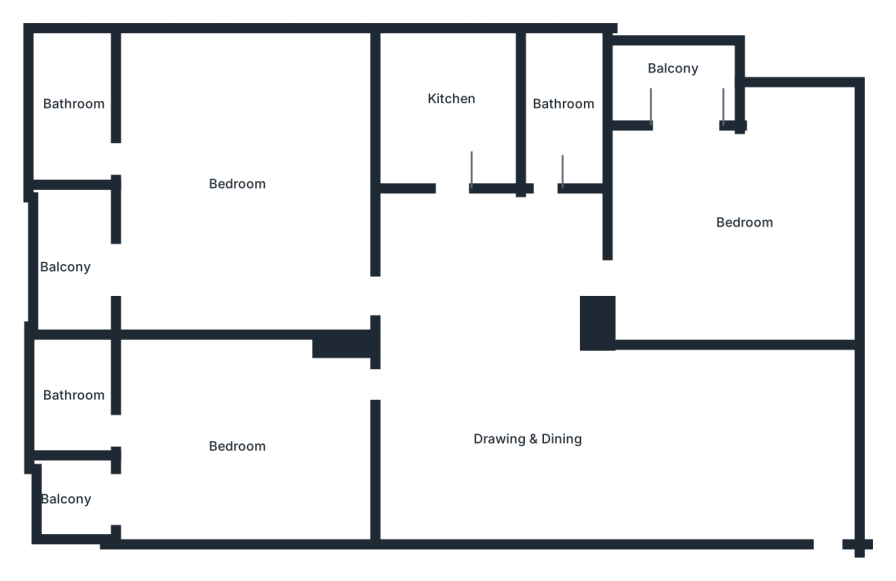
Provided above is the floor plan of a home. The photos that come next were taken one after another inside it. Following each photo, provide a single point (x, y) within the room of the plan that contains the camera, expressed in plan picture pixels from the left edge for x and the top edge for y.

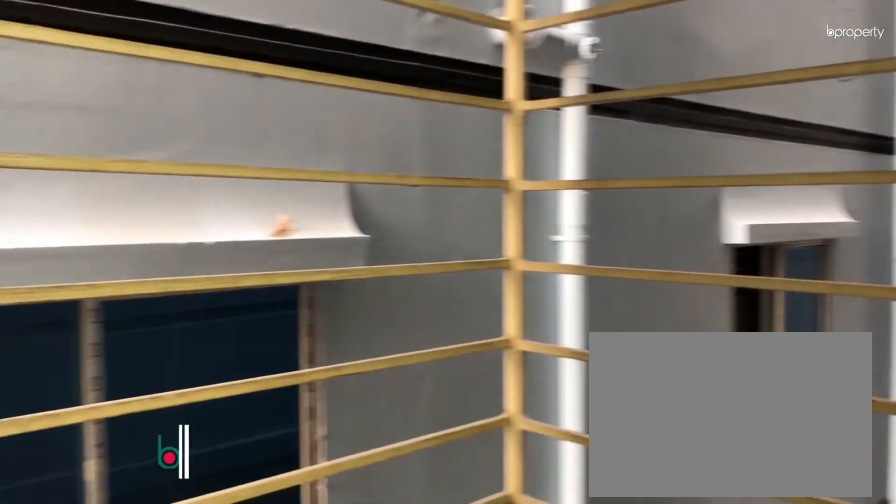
(671, 84)
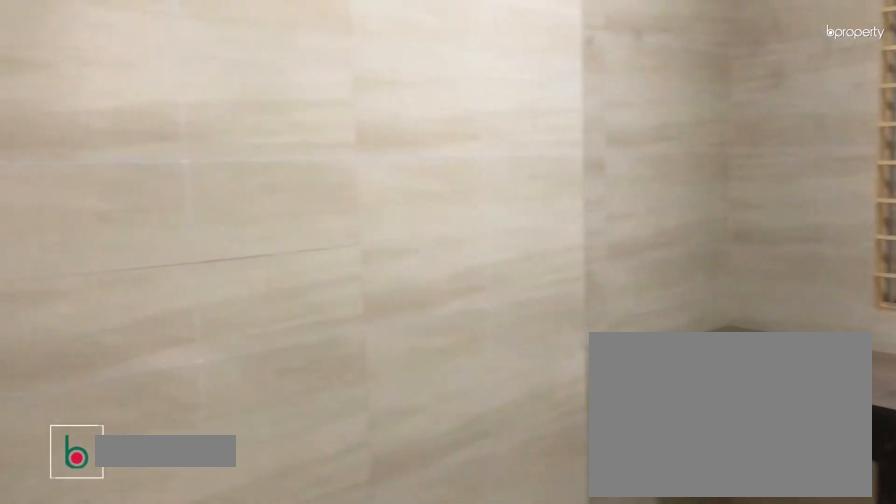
(447, 109)
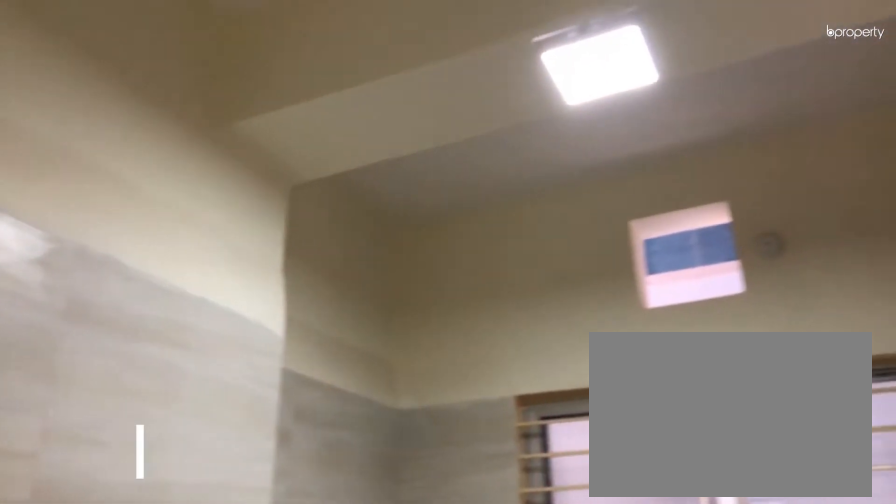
(447, 109)
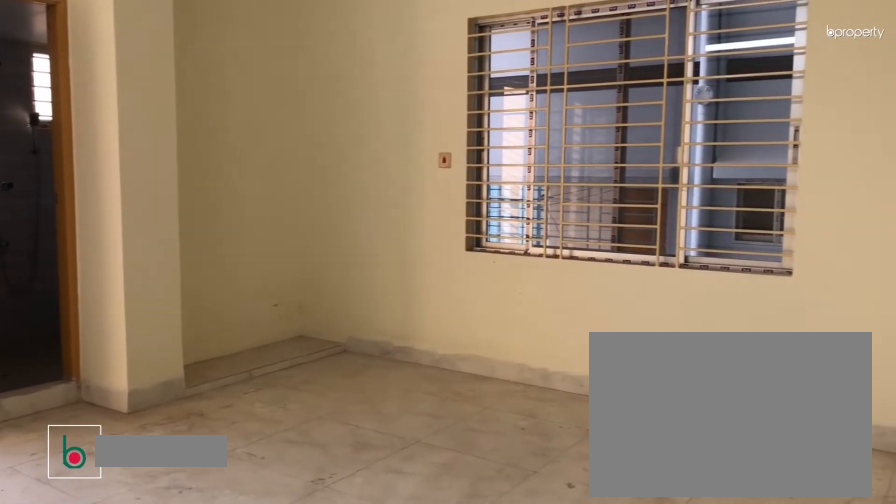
(227, 183)
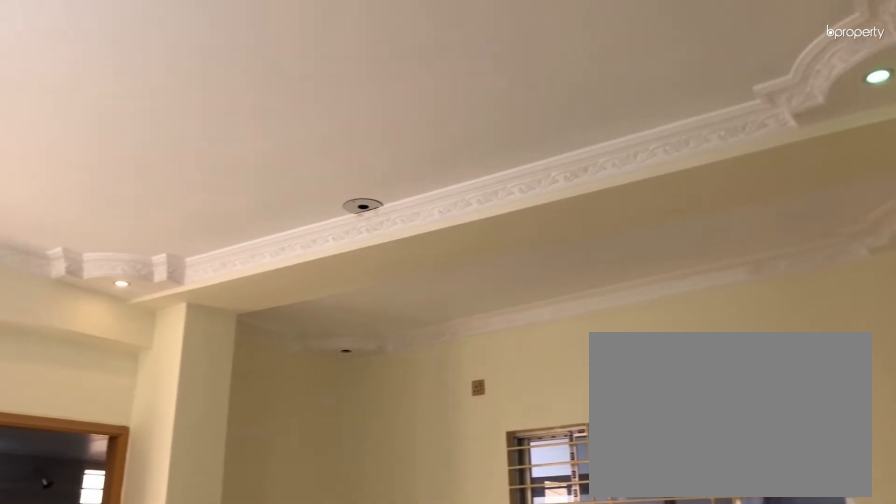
(227, 183)
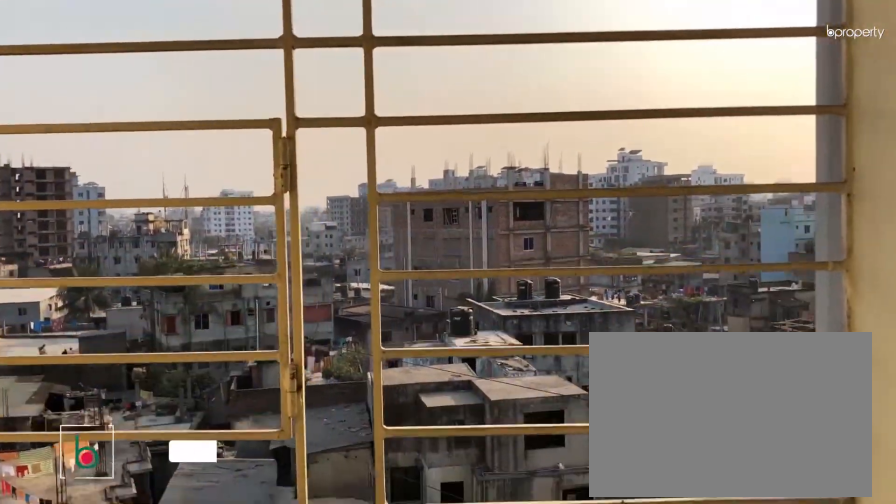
(76, 265)
